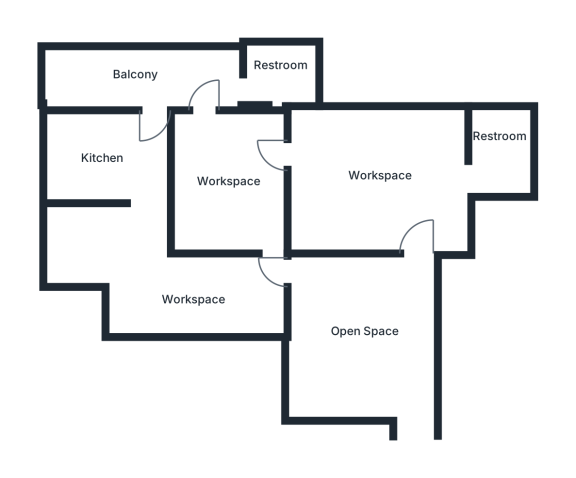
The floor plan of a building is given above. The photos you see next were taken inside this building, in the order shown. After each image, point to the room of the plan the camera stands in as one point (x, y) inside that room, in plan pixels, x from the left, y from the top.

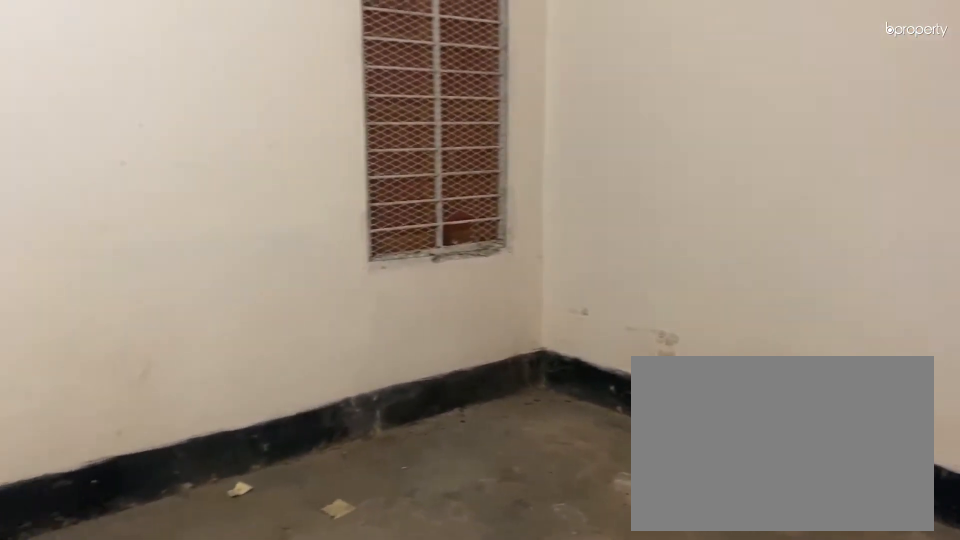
(360, 327)
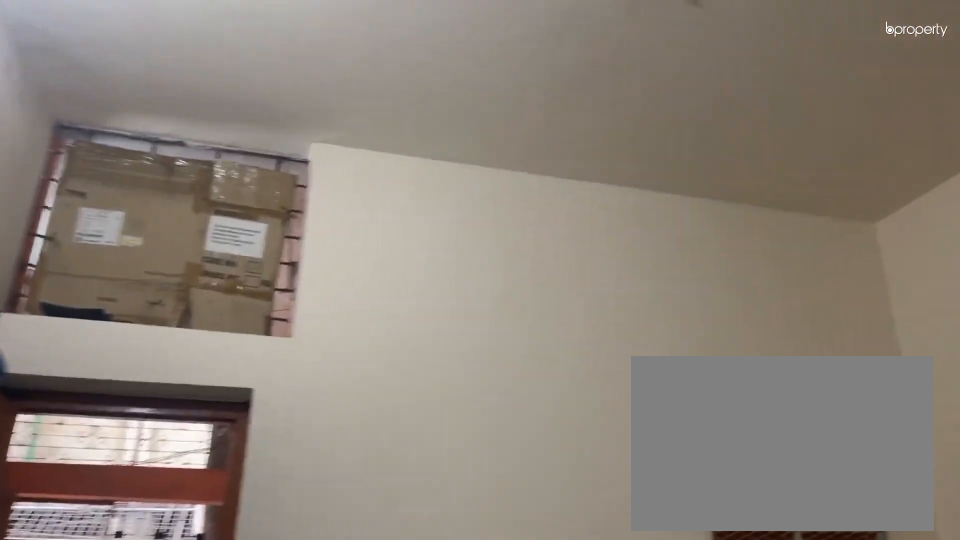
(360, 327)
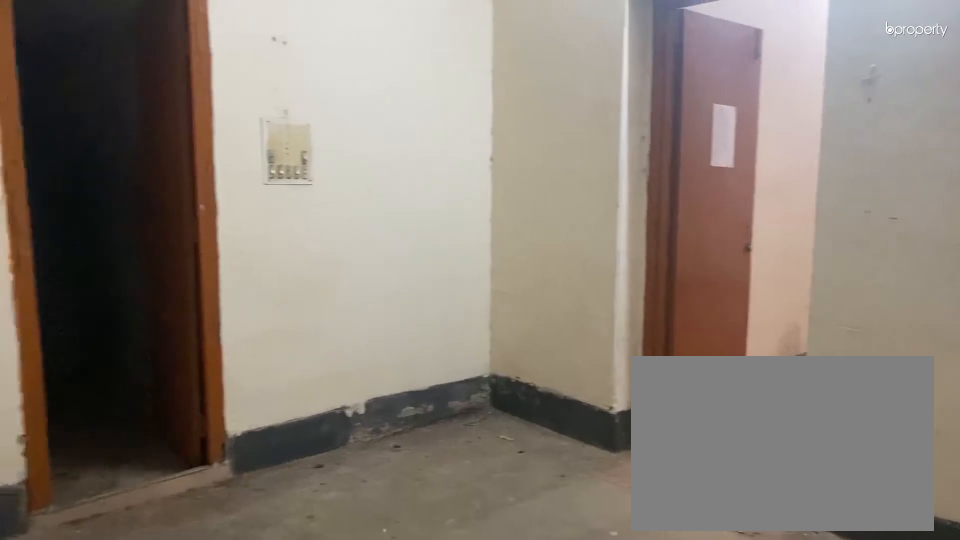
(374, 172)
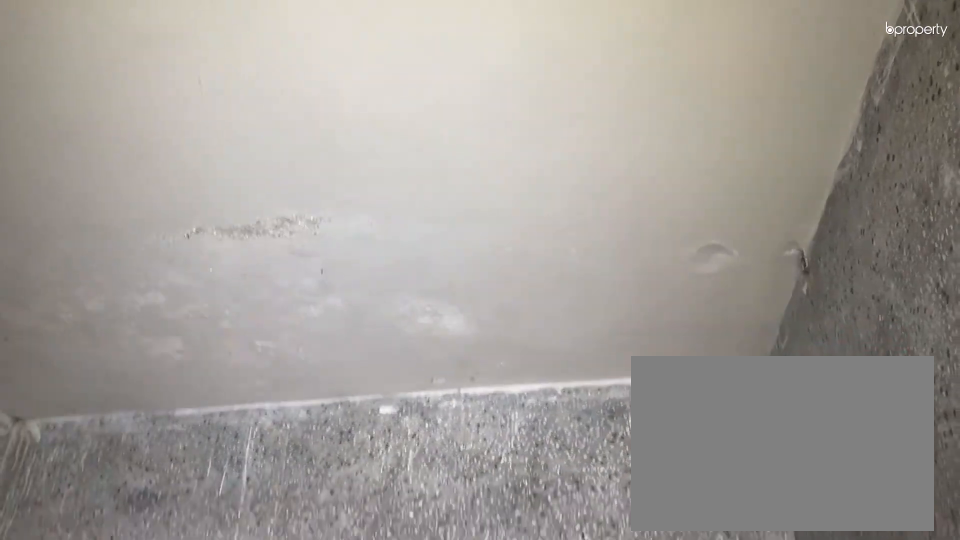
(498, 148)
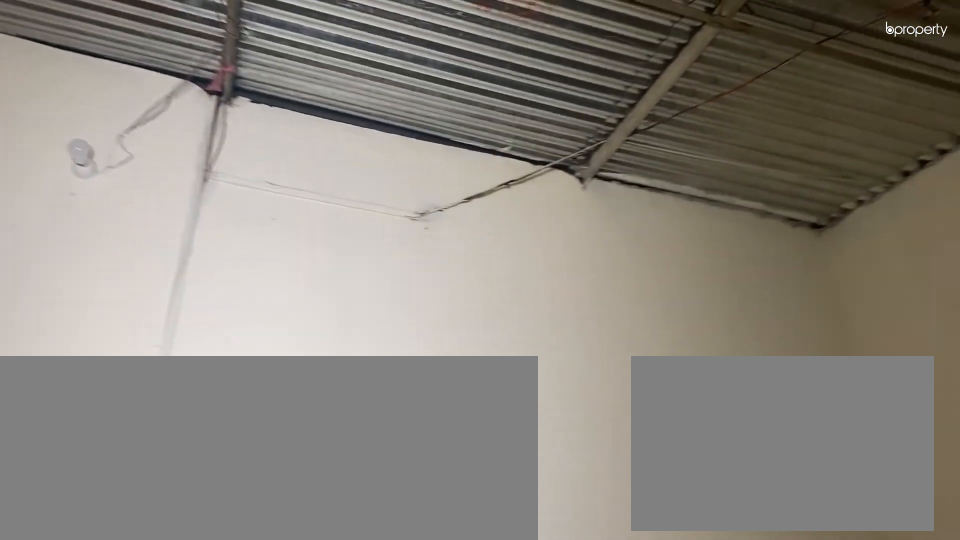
(223, 178)
